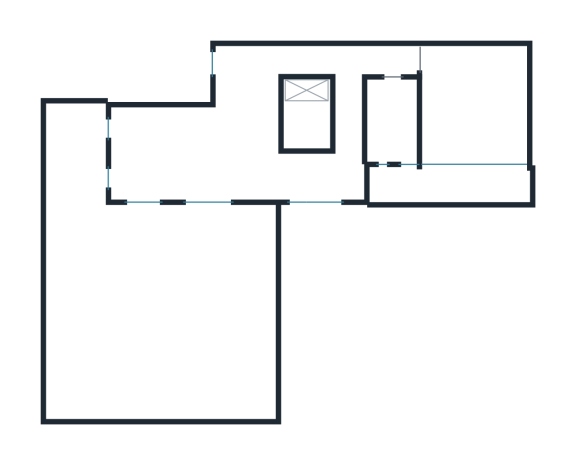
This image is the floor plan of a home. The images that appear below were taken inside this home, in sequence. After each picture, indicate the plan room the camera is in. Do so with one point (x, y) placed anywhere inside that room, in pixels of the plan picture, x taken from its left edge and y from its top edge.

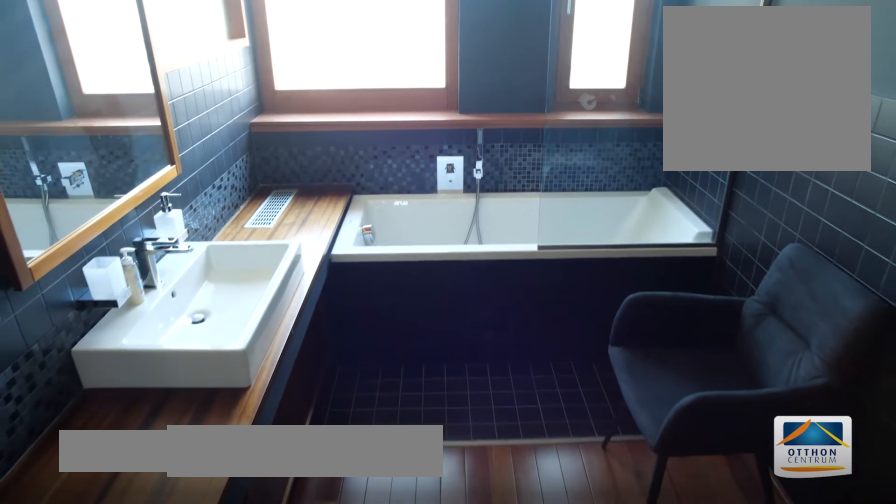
(392, 118)
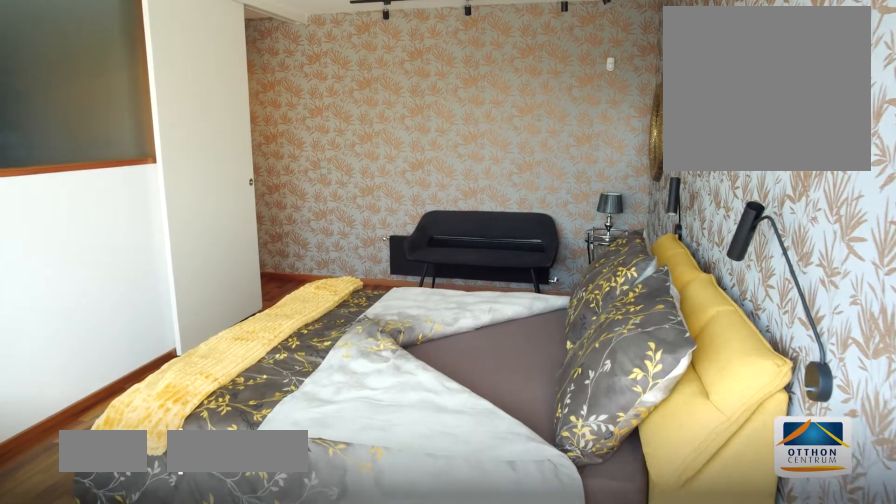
(476, 118)
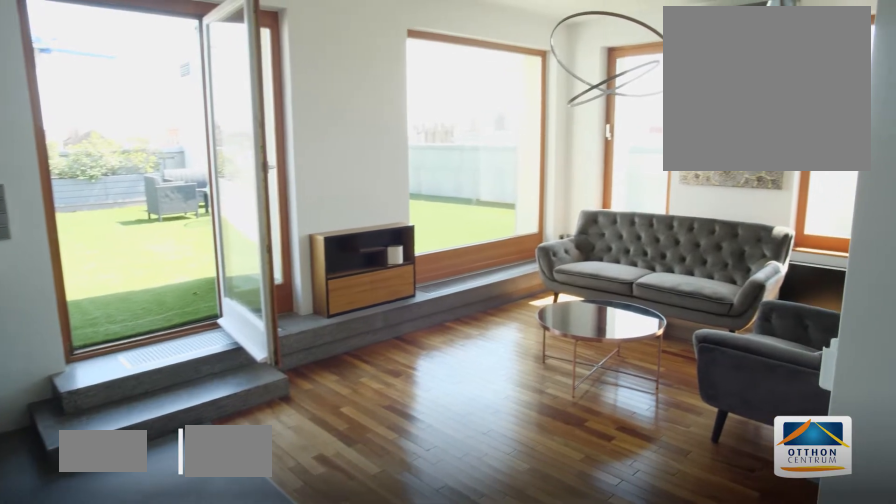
(168, 150)
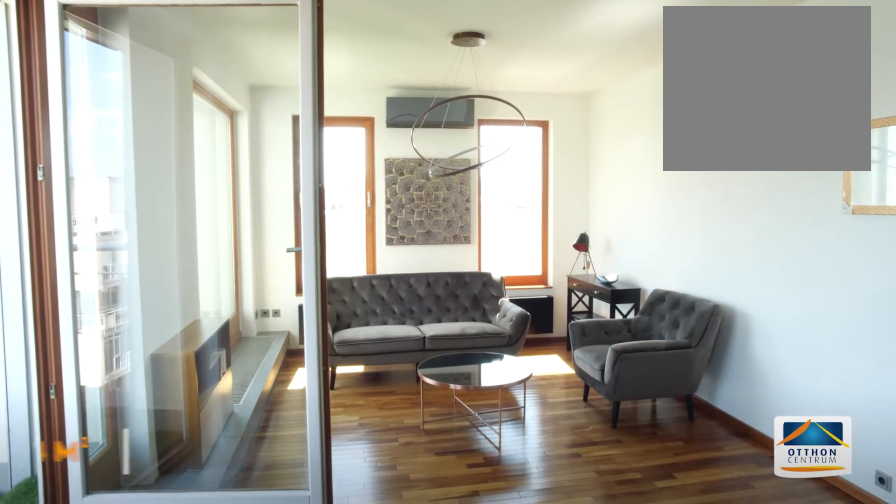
(168, 150)
